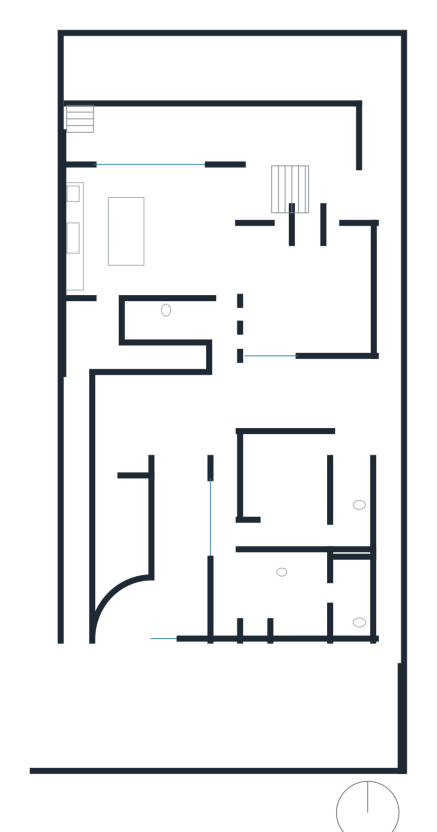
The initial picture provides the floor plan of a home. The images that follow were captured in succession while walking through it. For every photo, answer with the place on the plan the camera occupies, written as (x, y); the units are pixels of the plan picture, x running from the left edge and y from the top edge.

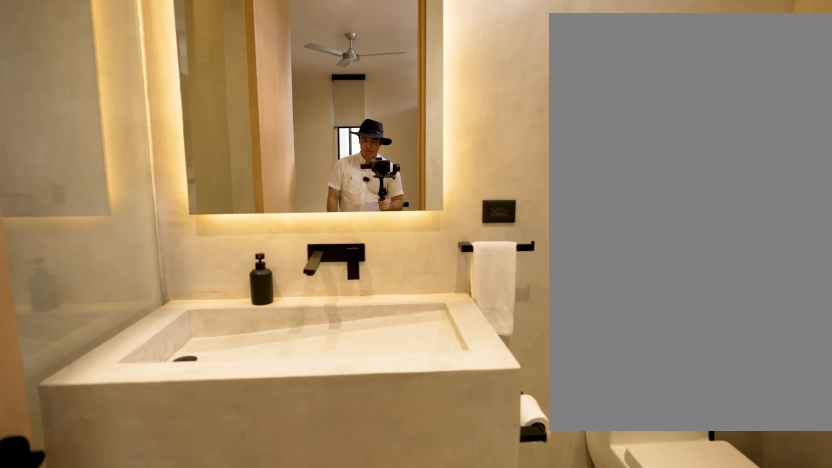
(323, 597)
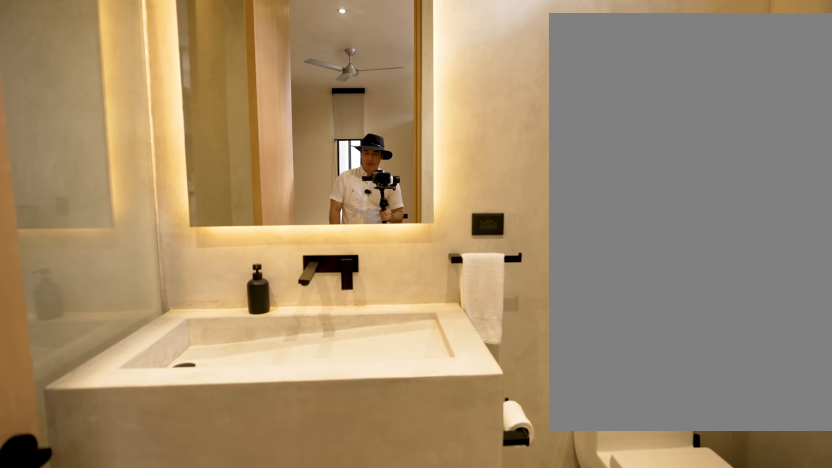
(323, 598)
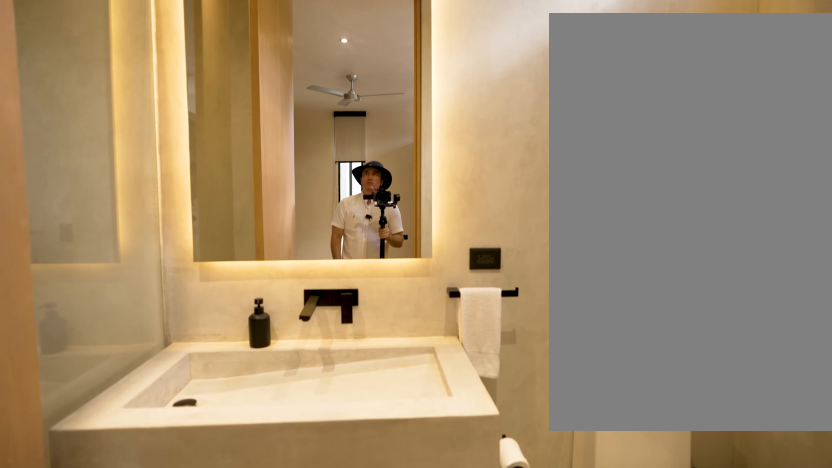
(321, 598)
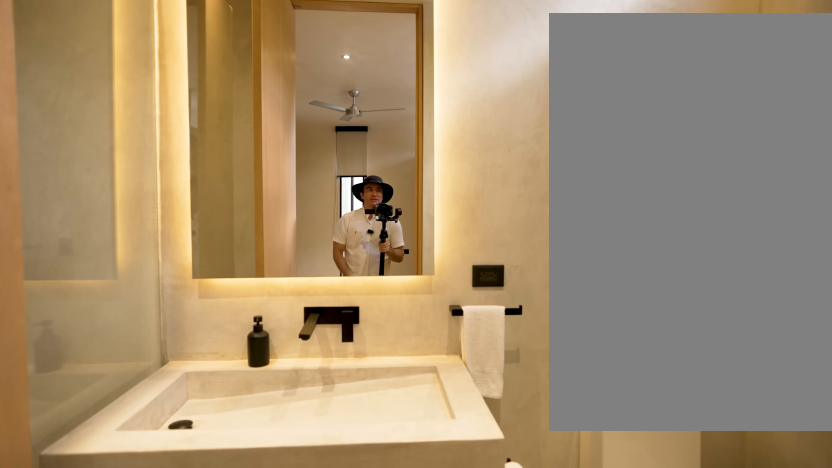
(325, 597)
